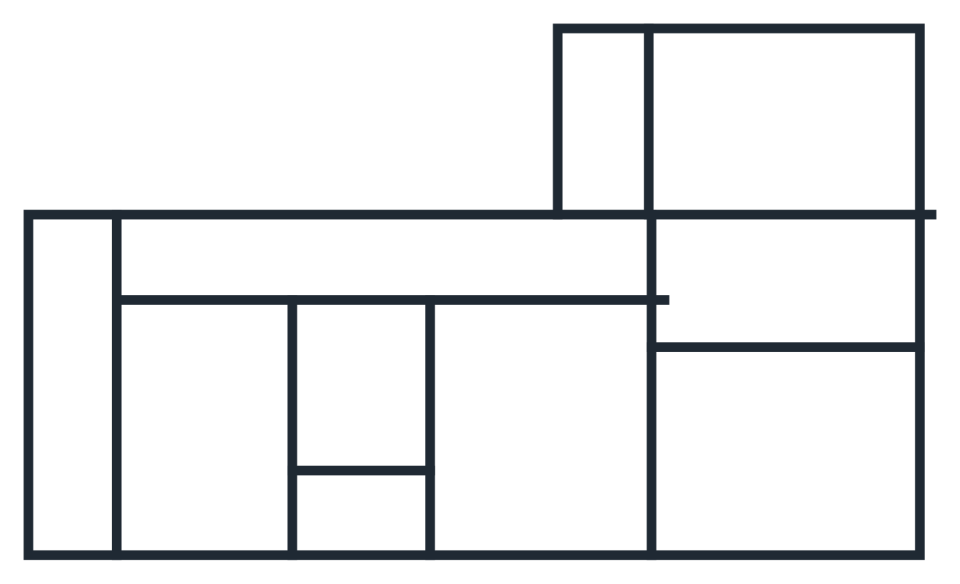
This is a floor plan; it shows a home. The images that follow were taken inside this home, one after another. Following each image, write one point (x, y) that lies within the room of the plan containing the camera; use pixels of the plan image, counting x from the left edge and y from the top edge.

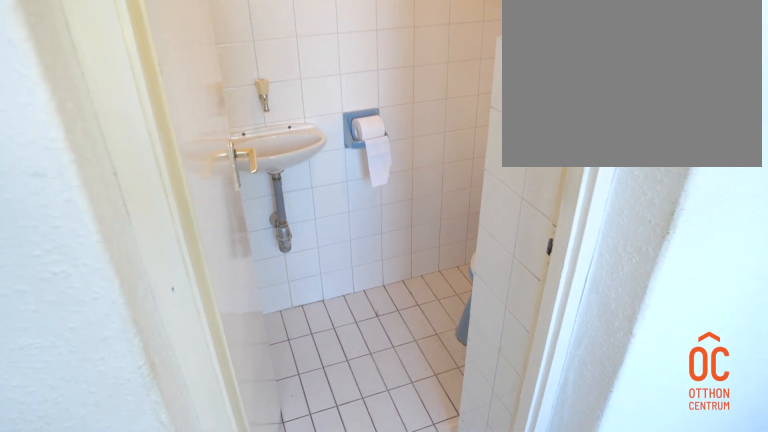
(358, 349)
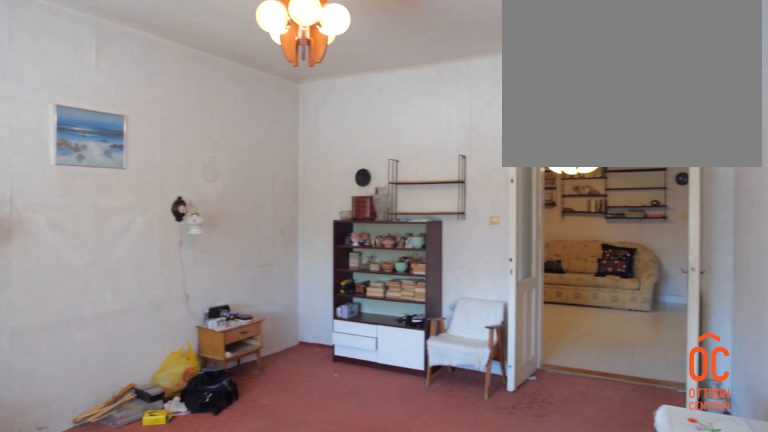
(801, 447)
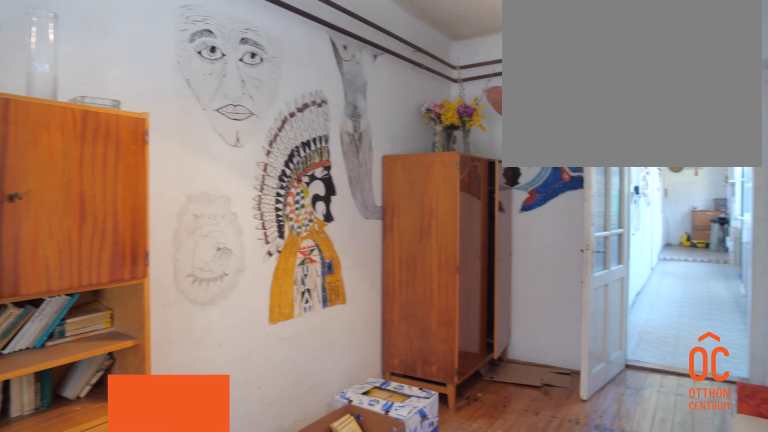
(801, 283)
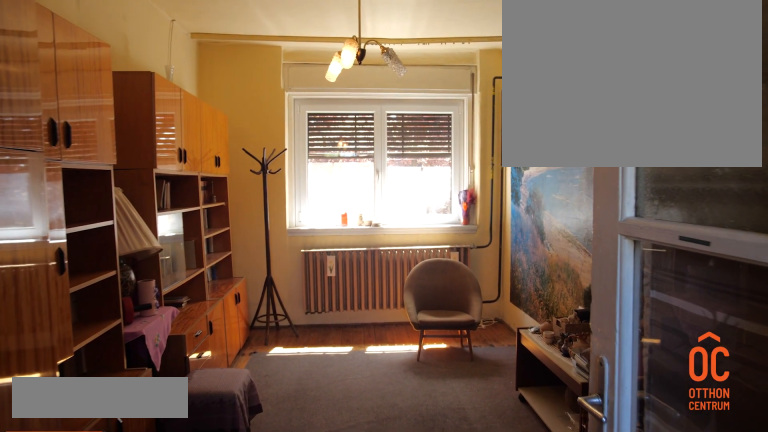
(801, 124)
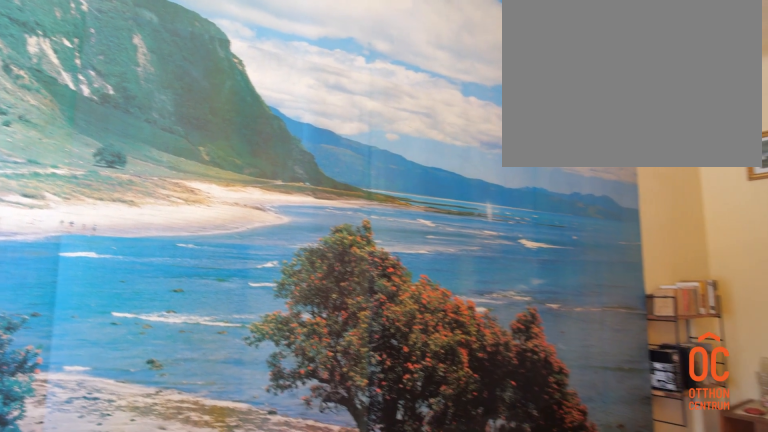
(801, 124)
